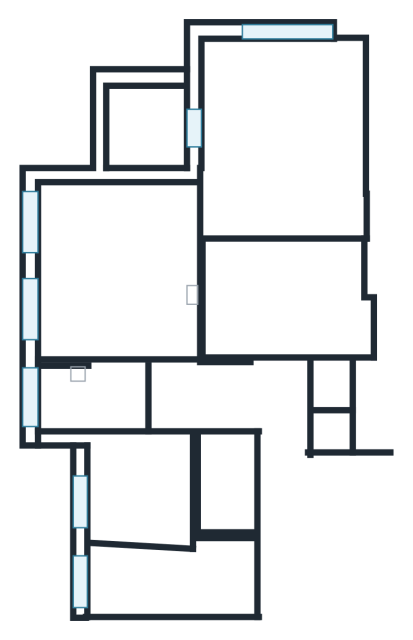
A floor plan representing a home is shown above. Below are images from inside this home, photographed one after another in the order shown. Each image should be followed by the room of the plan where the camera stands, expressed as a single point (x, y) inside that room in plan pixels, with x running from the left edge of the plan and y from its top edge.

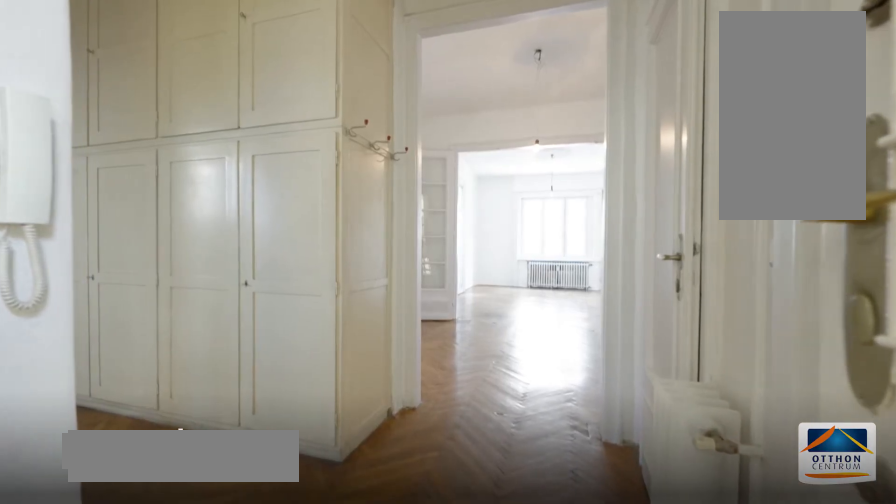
(267, 397)
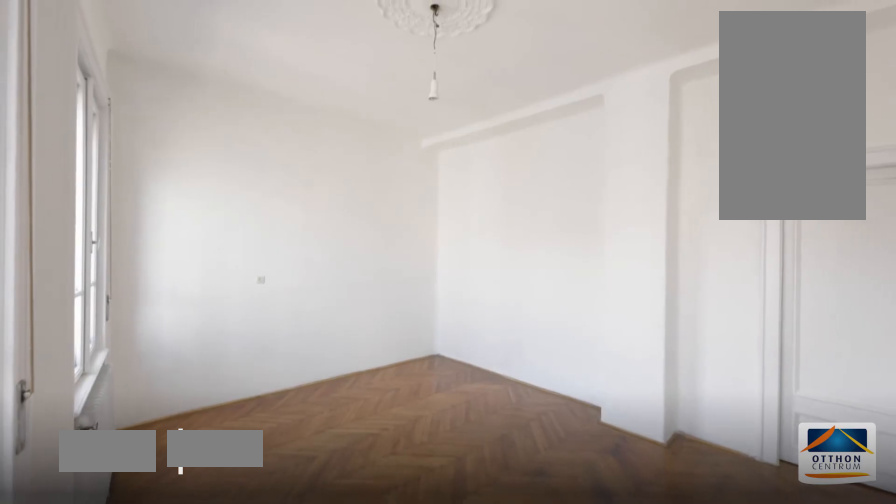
(123, 280)
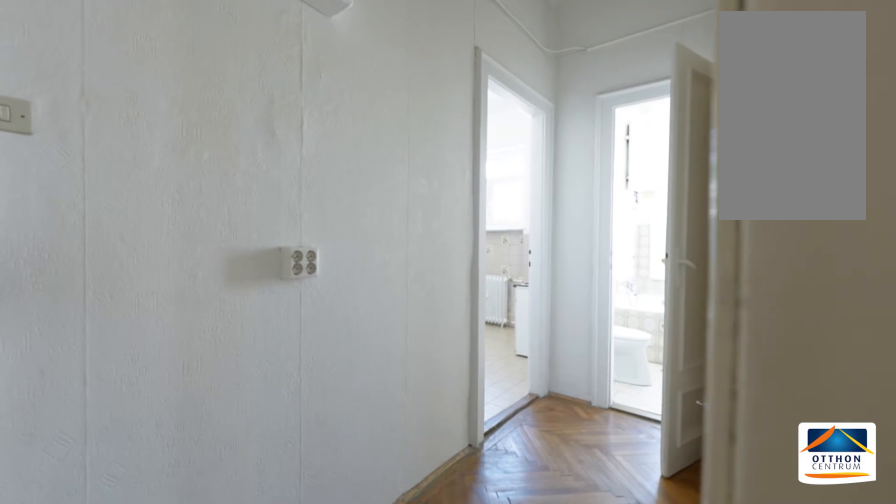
(267, 397)
